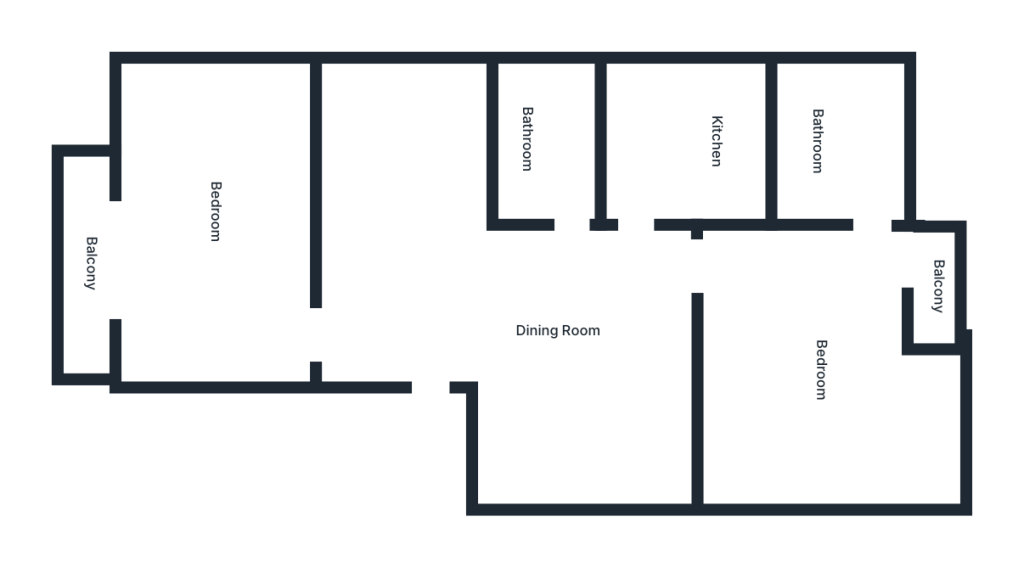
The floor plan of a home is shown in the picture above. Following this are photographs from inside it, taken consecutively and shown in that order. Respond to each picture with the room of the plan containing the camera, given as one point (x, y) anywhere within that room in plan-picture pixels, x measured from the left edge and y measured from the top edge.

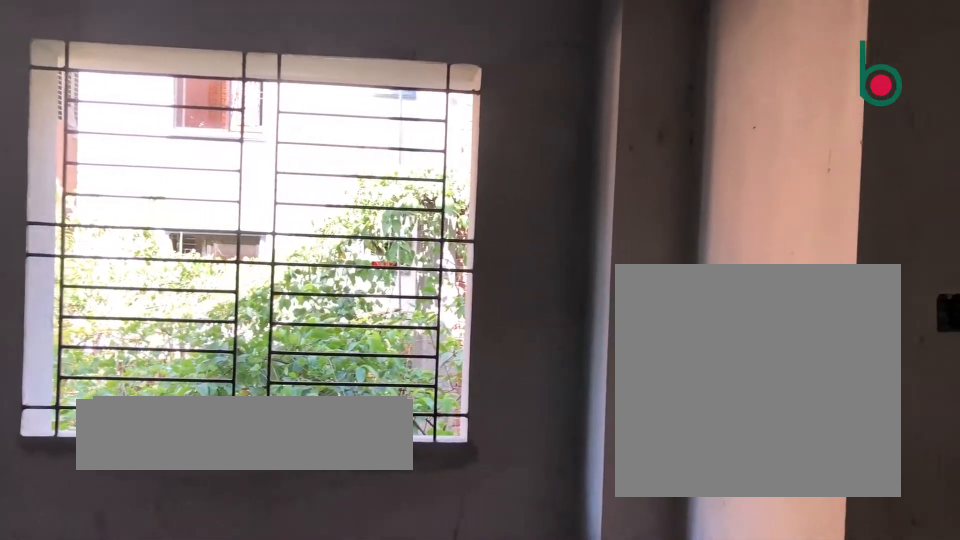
(561, 332)
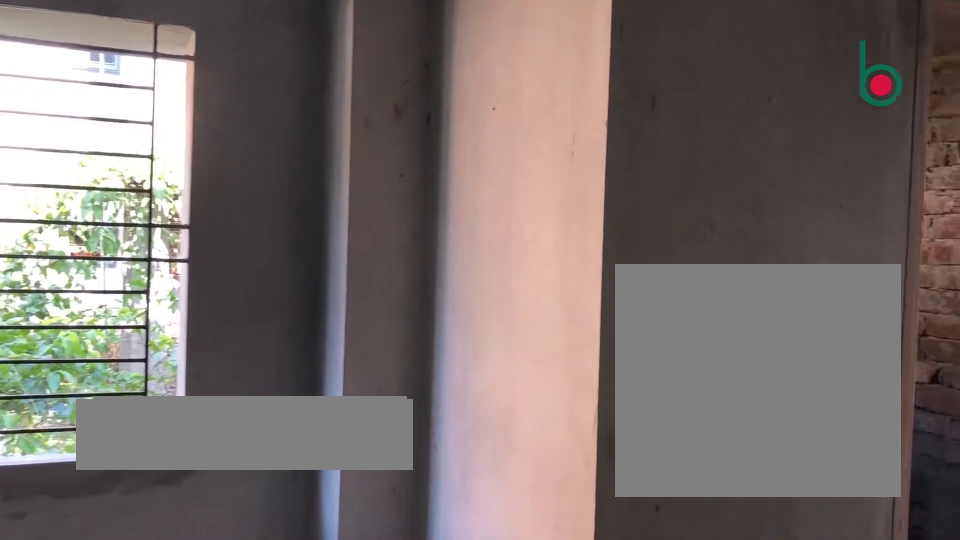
(561, 332)
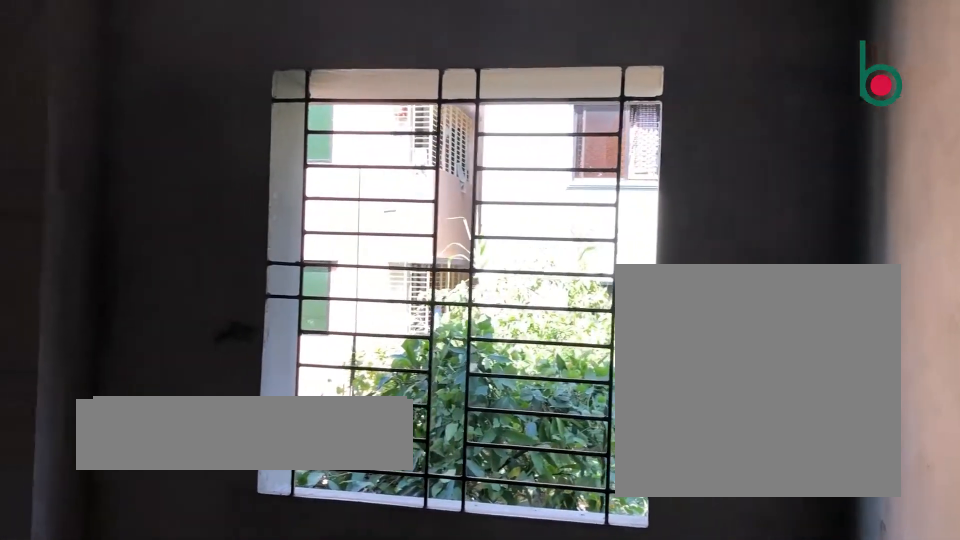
(205, 205)
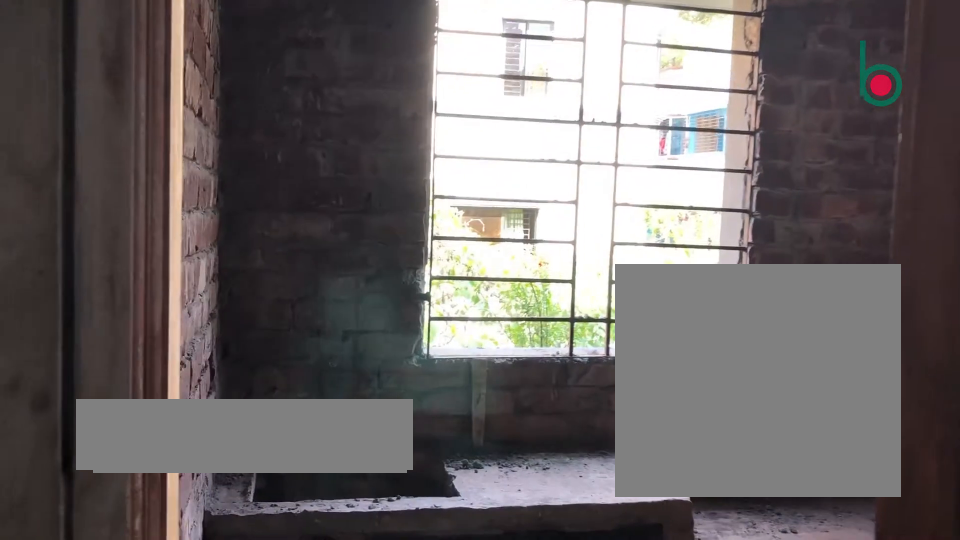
(714, 145)
